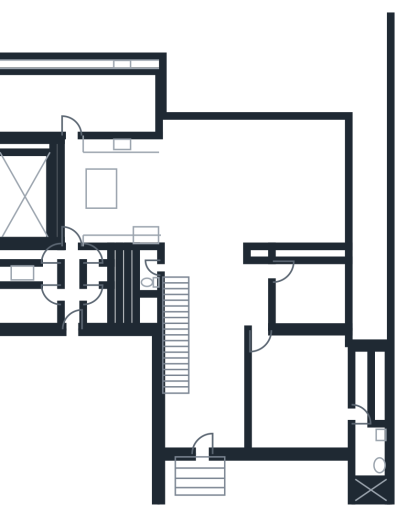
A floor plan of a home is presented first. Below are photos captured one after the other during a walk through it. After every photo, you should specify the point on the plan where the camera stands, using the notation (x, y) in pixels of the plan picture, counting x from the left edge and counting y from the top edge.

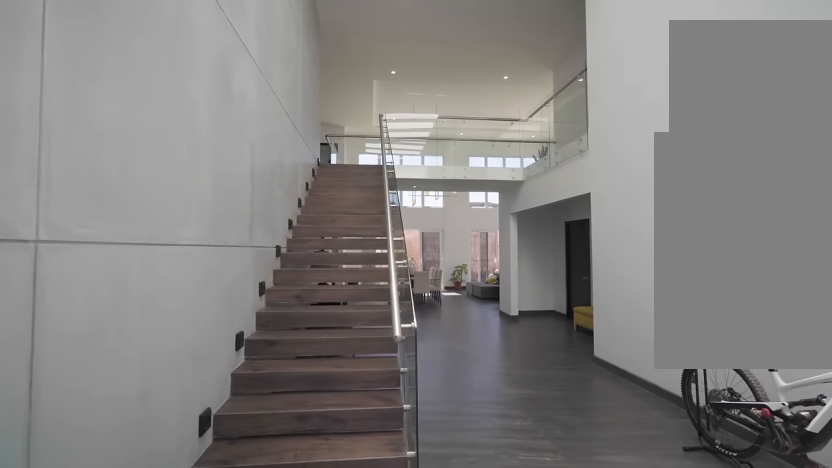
(205, 440)
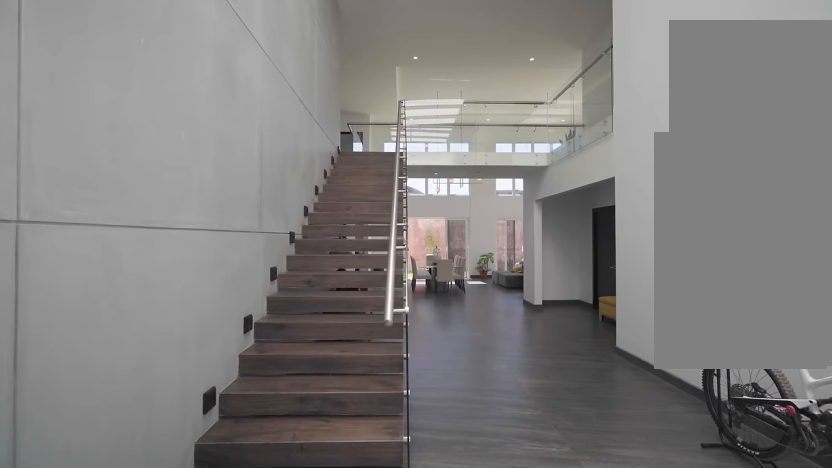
(205, 440)
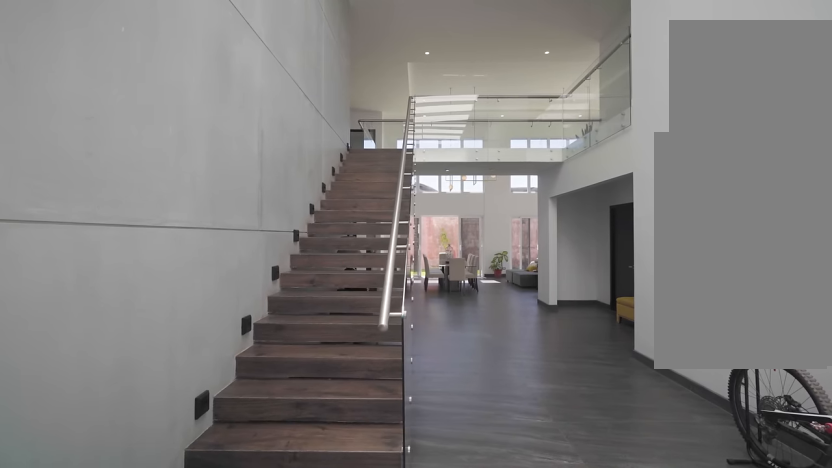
(205, 440)
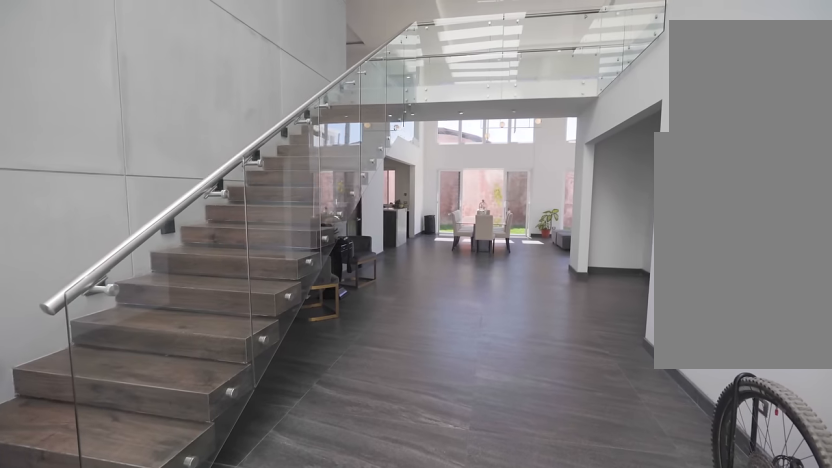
(221, 426)
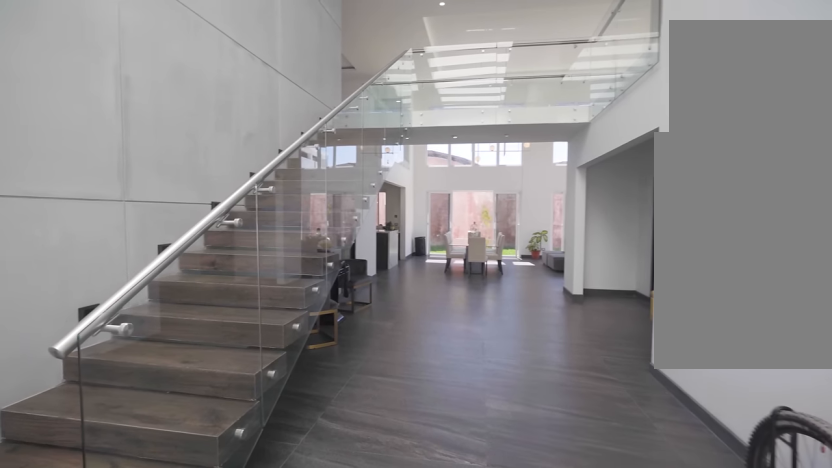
(219, 428)
